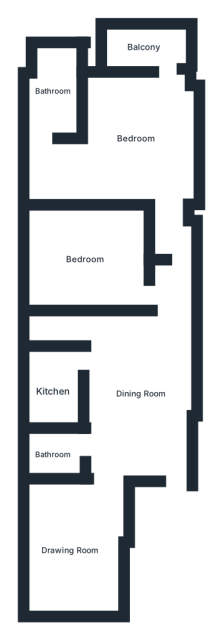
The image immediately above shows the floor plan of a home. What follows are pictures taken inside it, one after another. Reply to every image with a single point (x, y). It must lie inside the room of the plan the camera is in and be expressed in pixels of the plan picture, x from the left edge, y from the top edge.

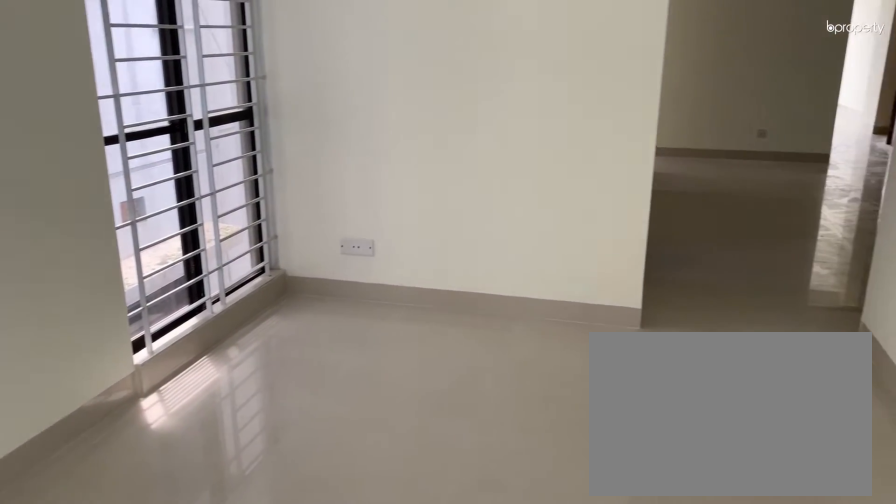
(70, 550)
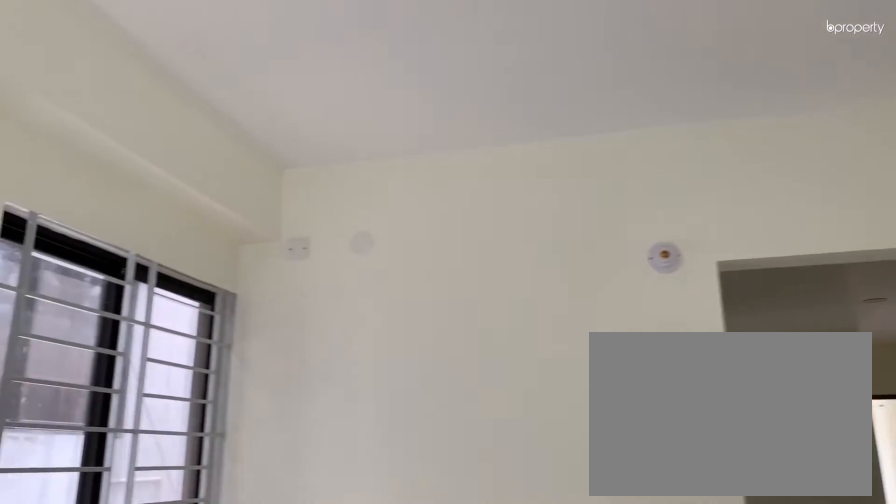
(70, 550)
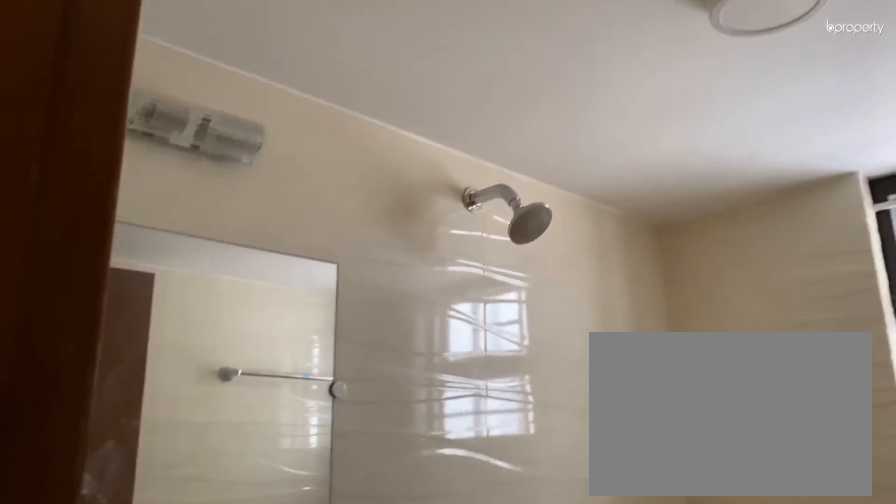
(54, 453)
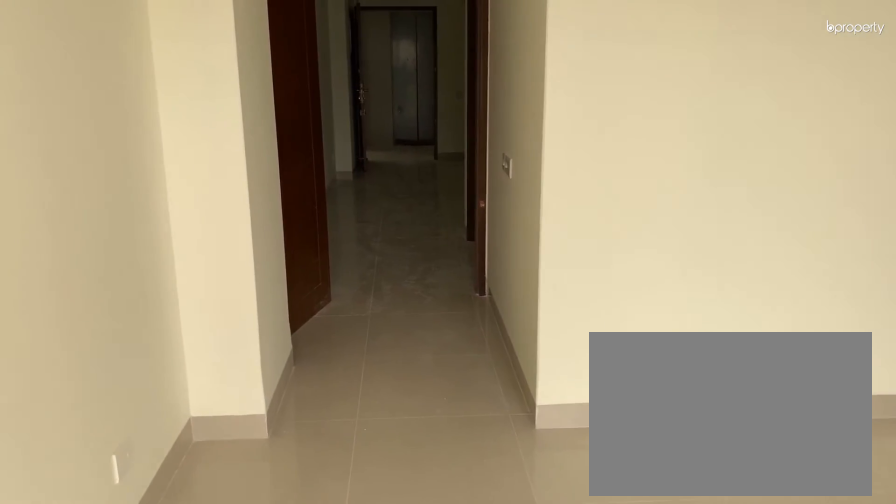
(132, 135)
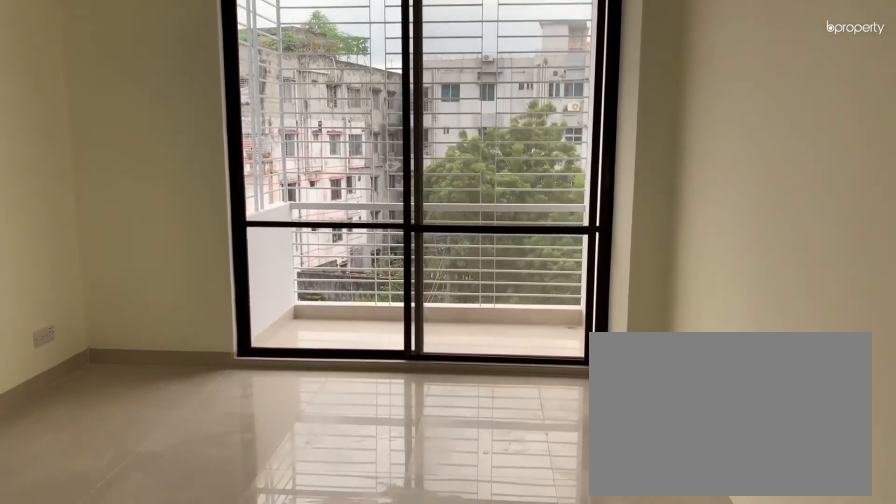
(132, 135)
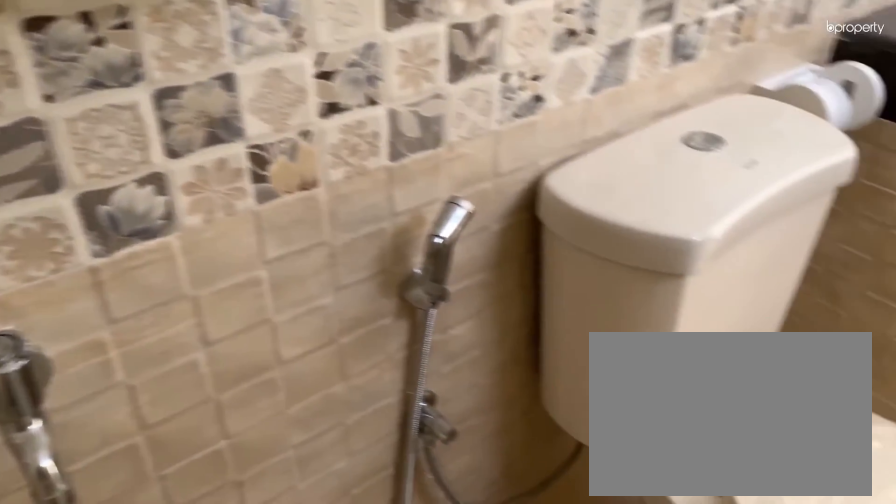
(51, 90)
